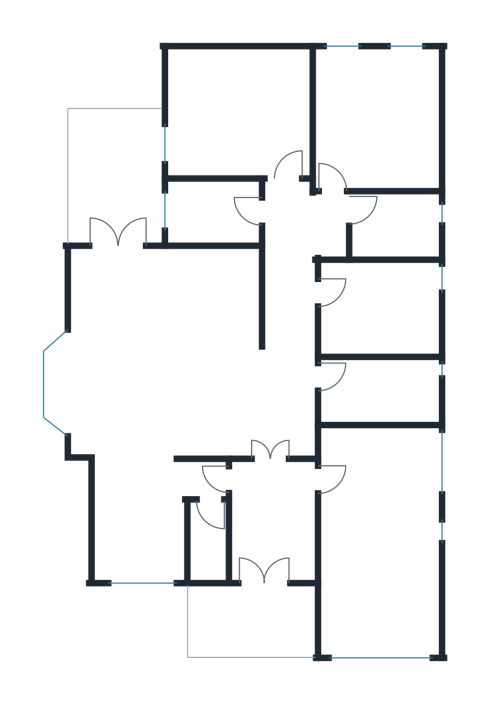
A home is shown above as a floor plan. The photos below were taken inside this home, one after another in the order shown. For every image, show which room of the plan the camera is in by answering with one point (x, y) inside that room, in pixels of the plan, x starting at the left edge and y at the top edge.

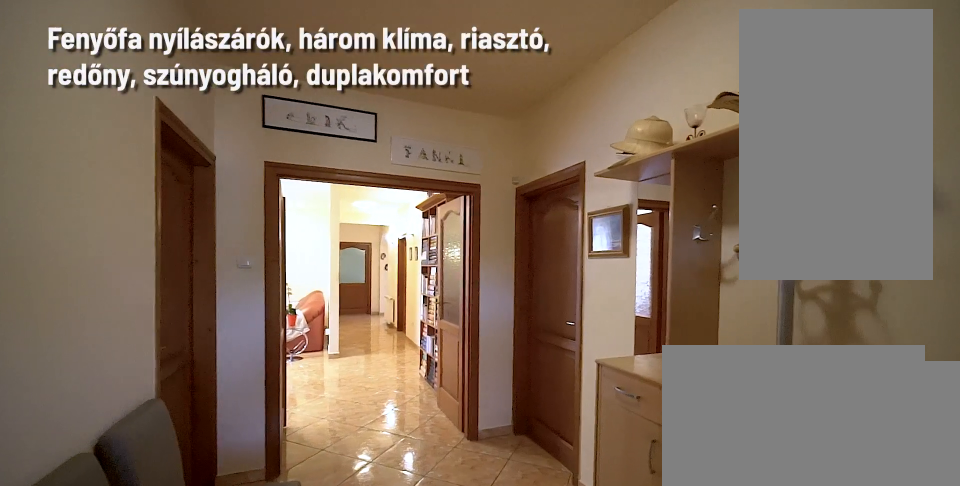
(271, 520)
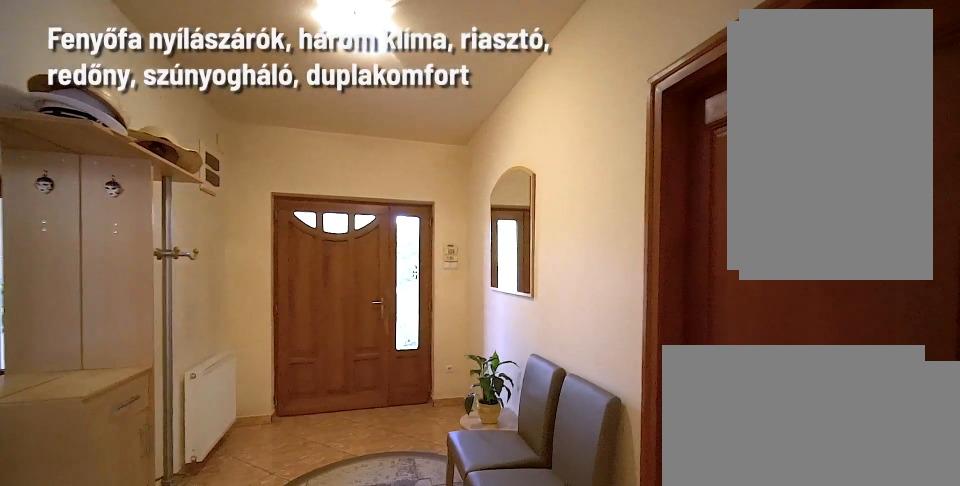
(271, 520)
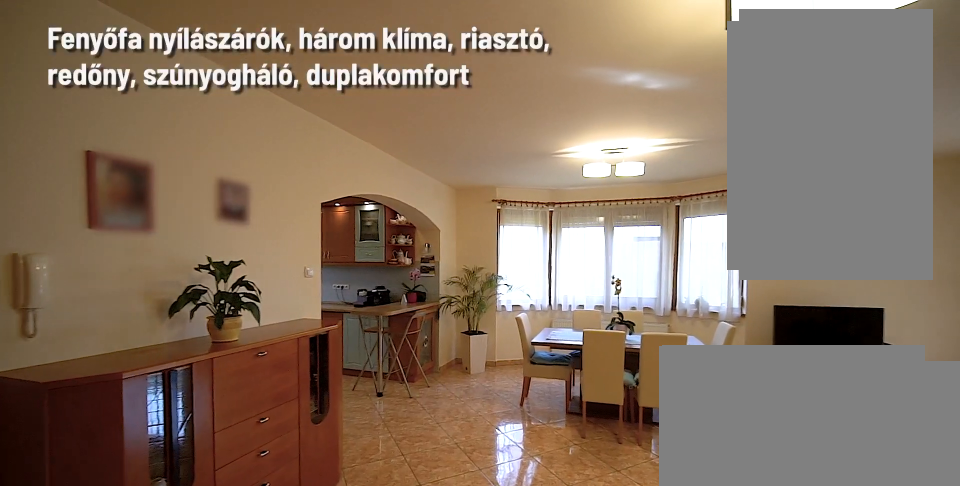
(159, 364)
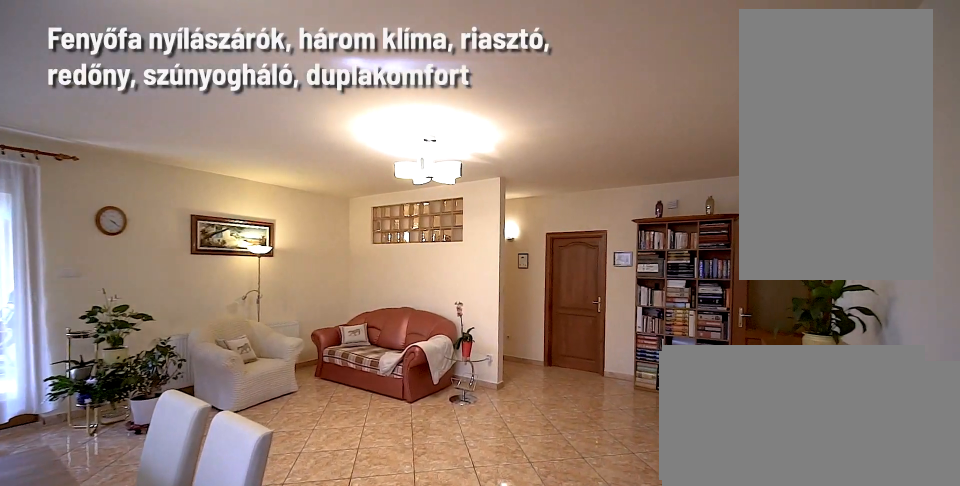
(159, 365)
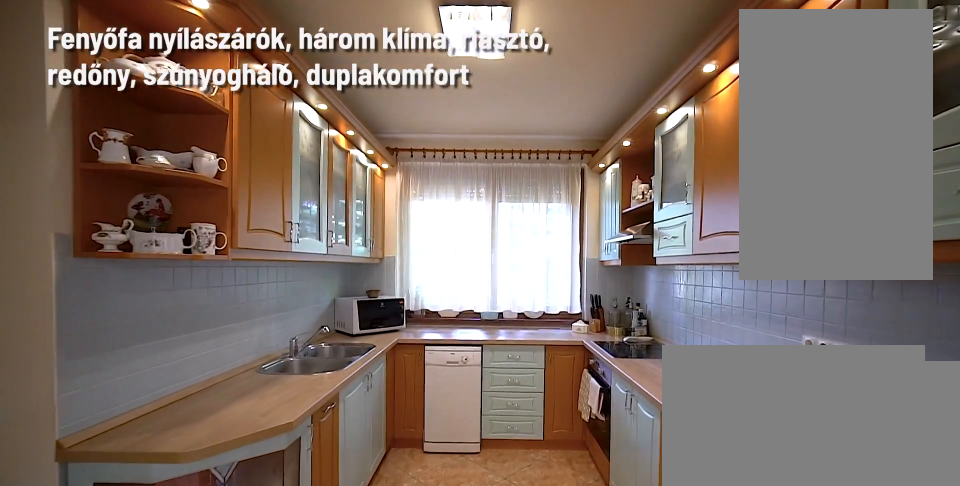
(141, 519)
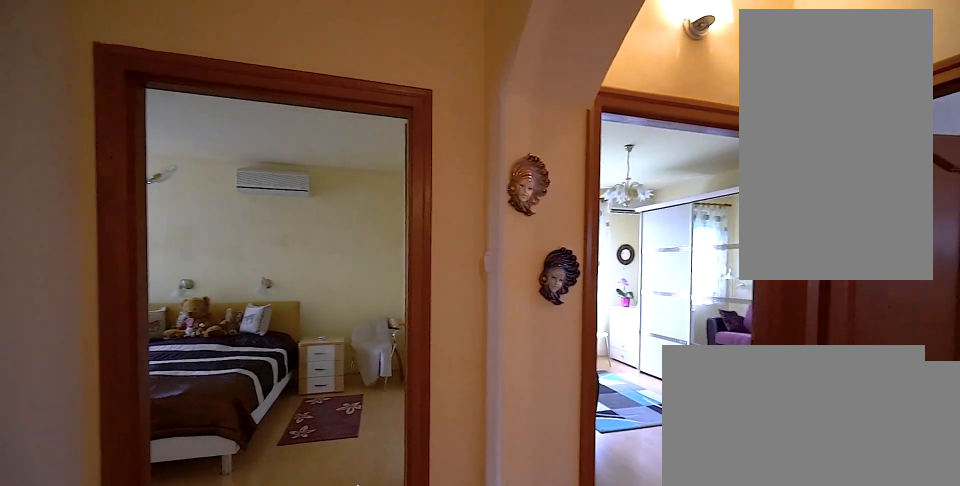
(291, 314)
